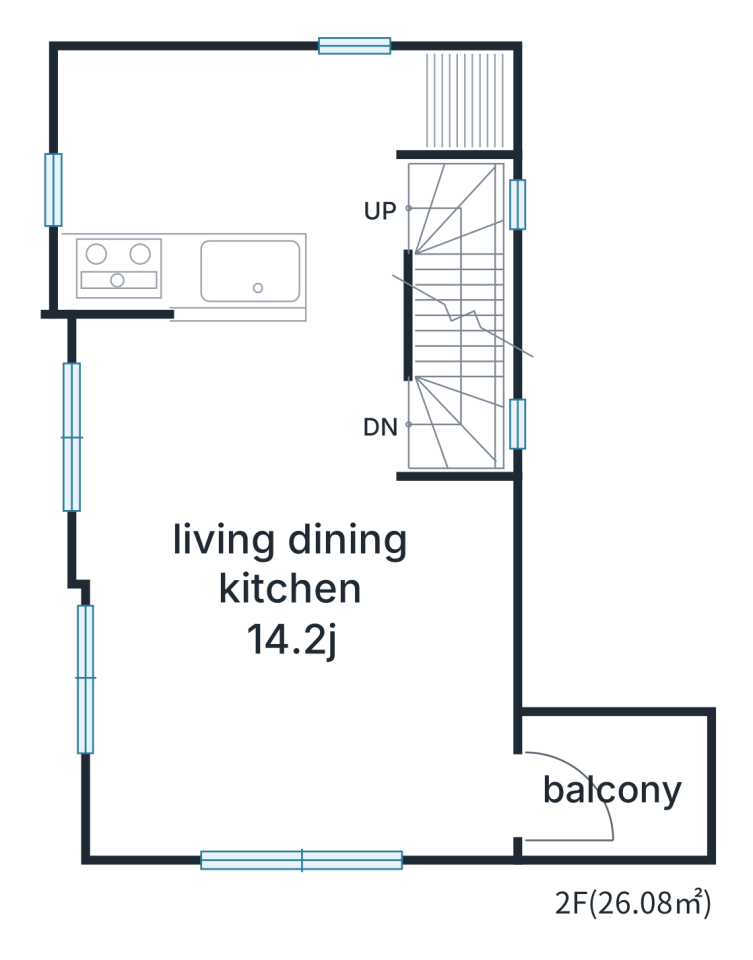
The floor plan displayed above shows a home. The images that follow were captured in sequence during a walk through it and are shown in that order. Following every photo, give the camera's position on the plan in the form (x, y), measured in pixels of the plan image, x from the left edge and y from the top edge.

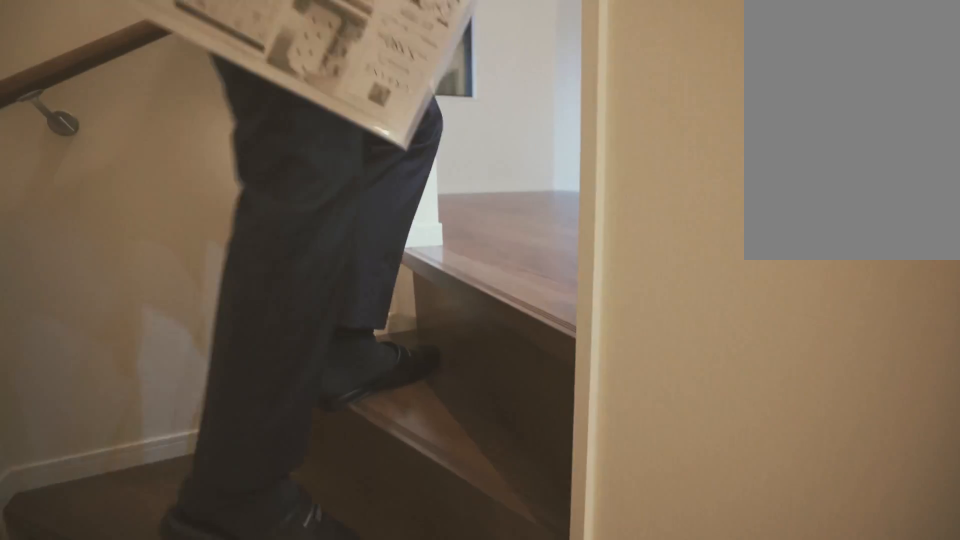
(426, 224)
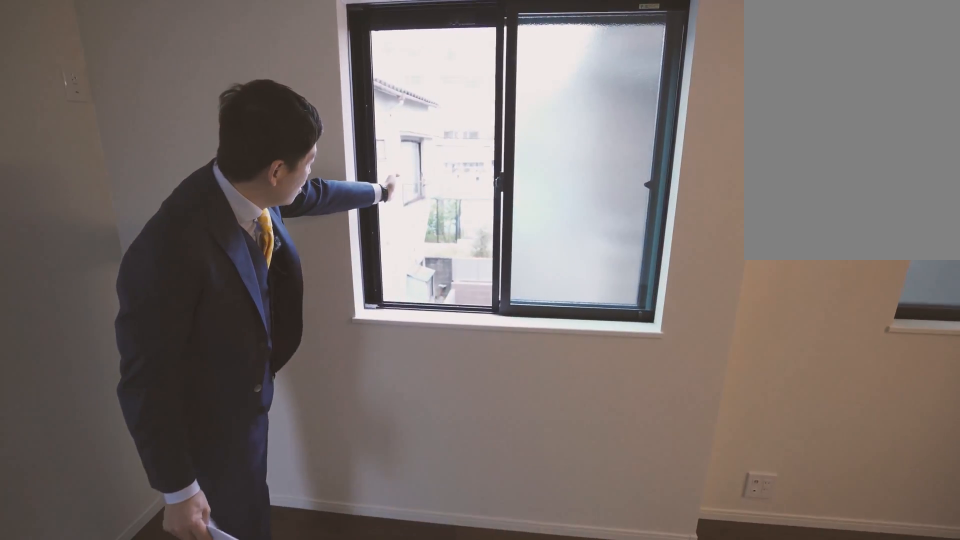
(189, 675)
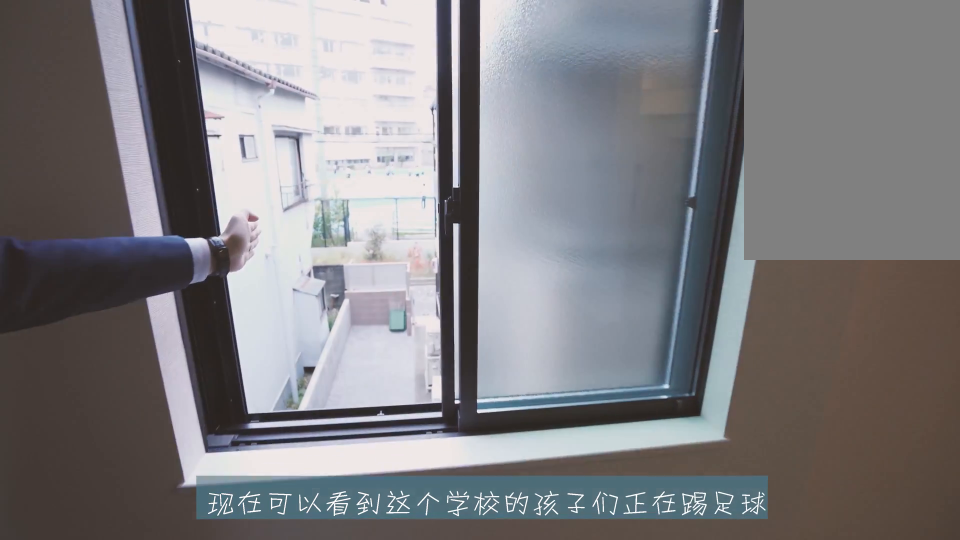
(189, 675)
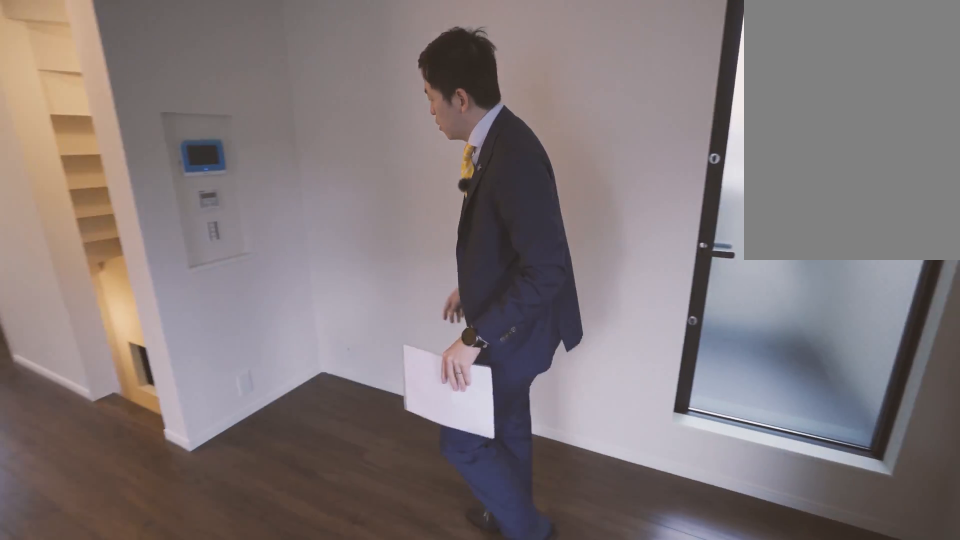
(345, 680)
